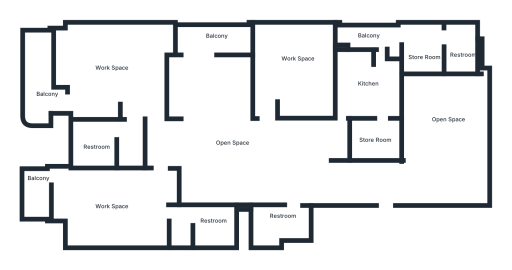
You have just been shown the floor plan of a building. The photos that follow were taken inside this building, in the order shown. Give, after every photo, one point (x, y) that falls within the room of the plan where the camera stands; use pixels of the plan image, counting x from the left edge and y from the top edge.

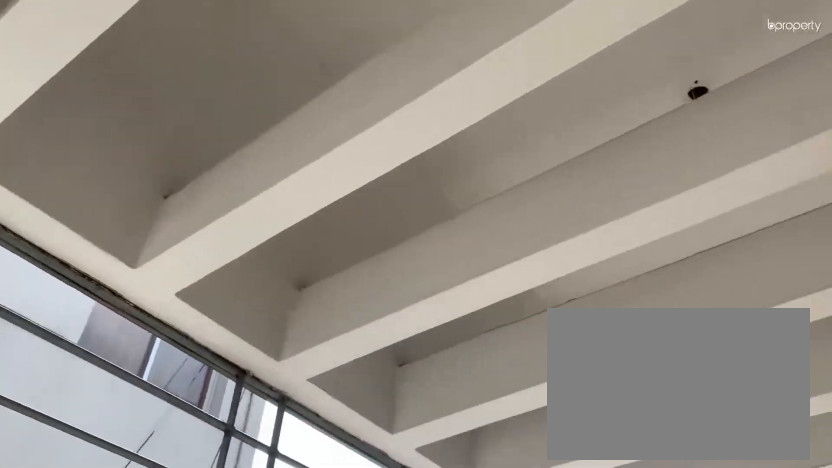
(37, 95)
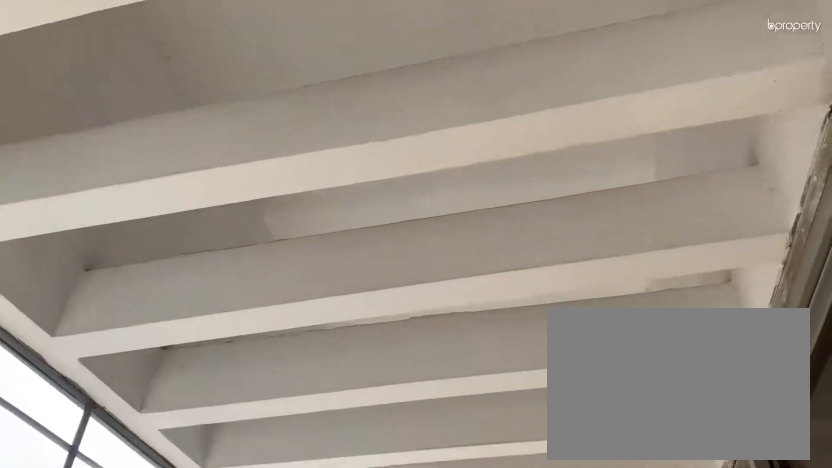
(37, 95)
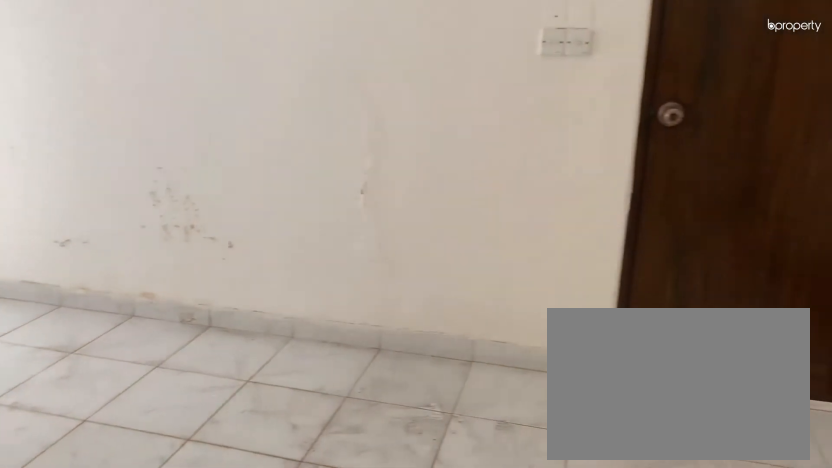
(119, 210)
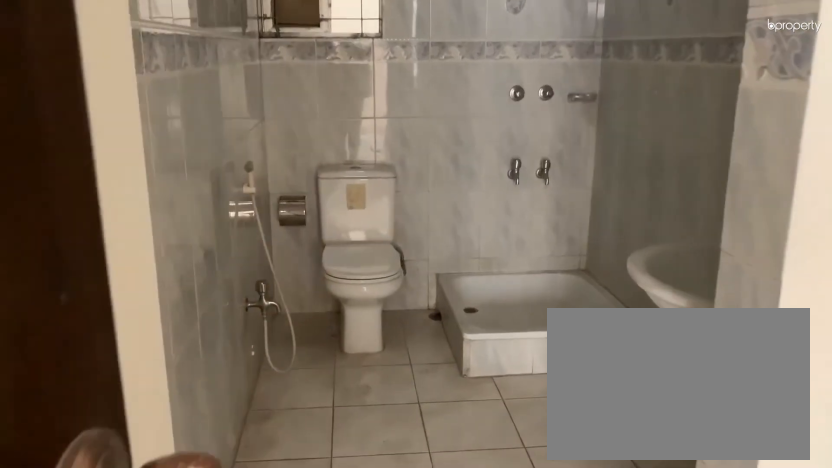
(215, 220)
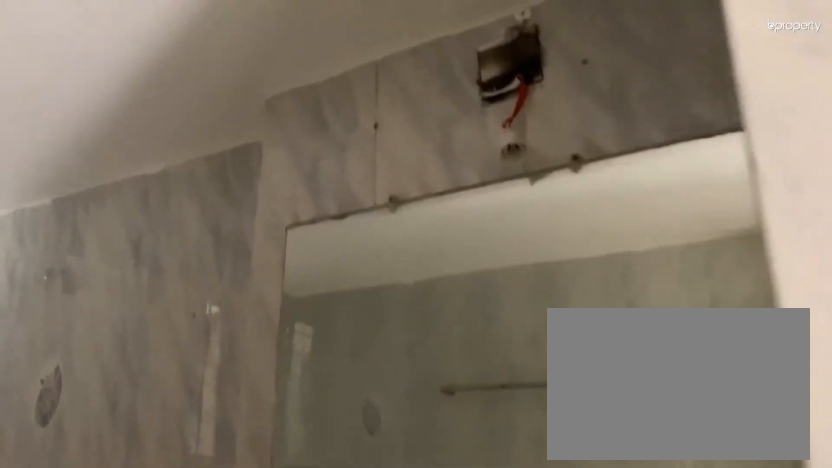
(215, 220)
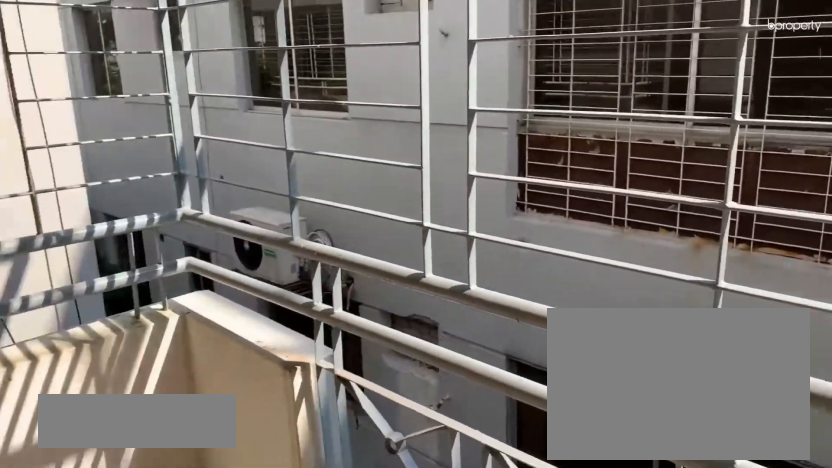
(35, 191)
